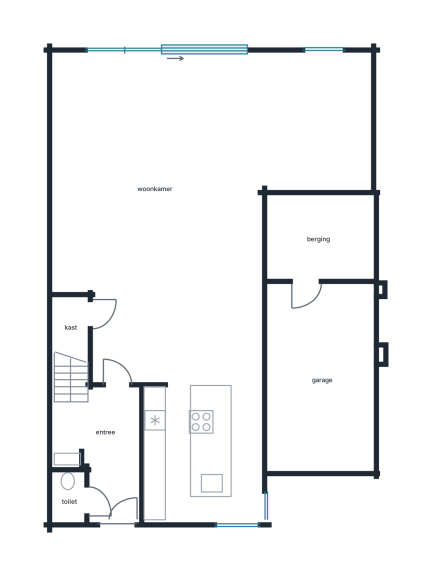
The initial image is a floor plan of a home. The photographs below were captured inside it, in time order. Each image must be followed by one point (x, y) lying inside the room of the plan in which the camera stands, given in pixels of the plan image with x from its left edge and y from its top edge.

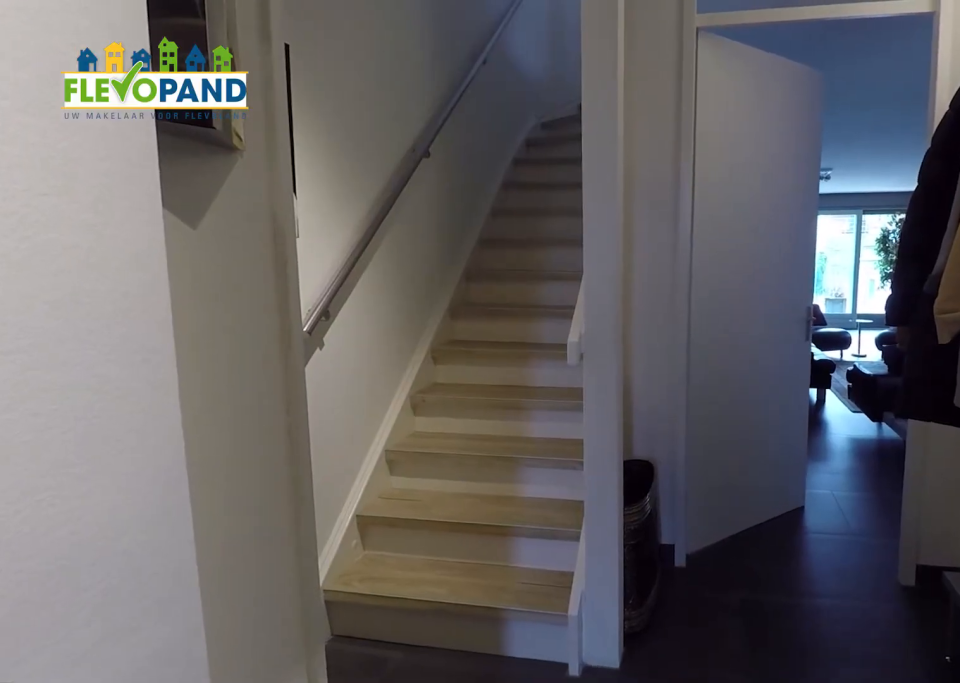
(106, 447)
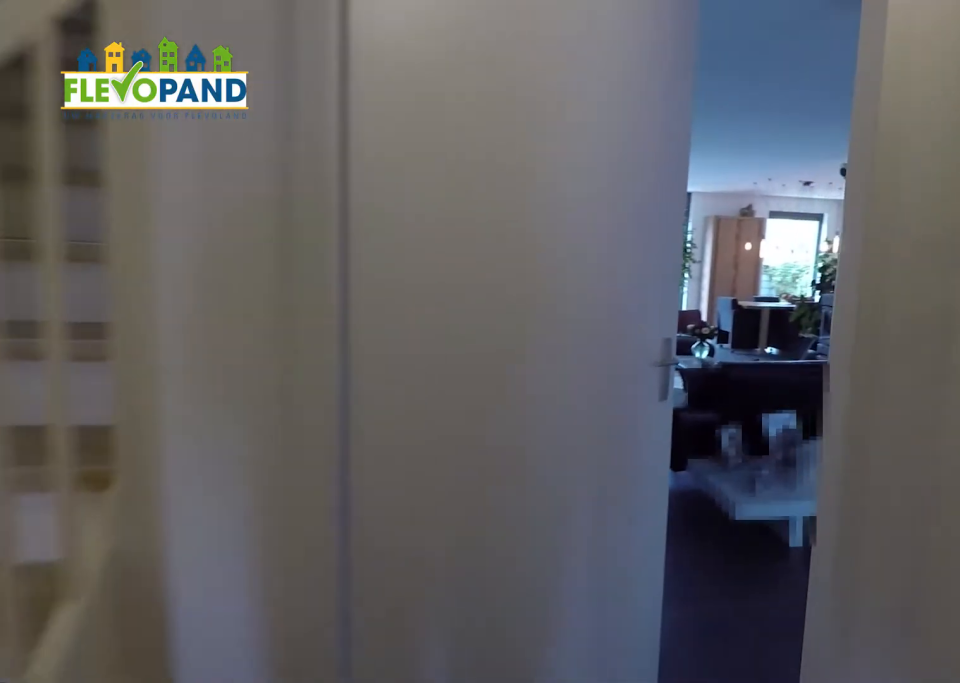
(106, 447)
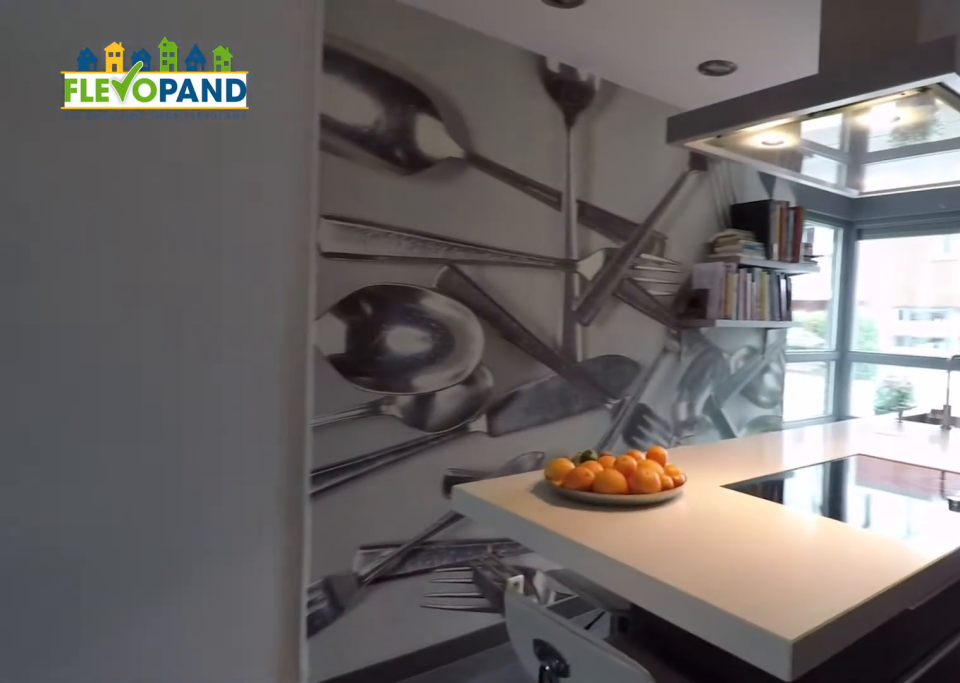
(190, 175)
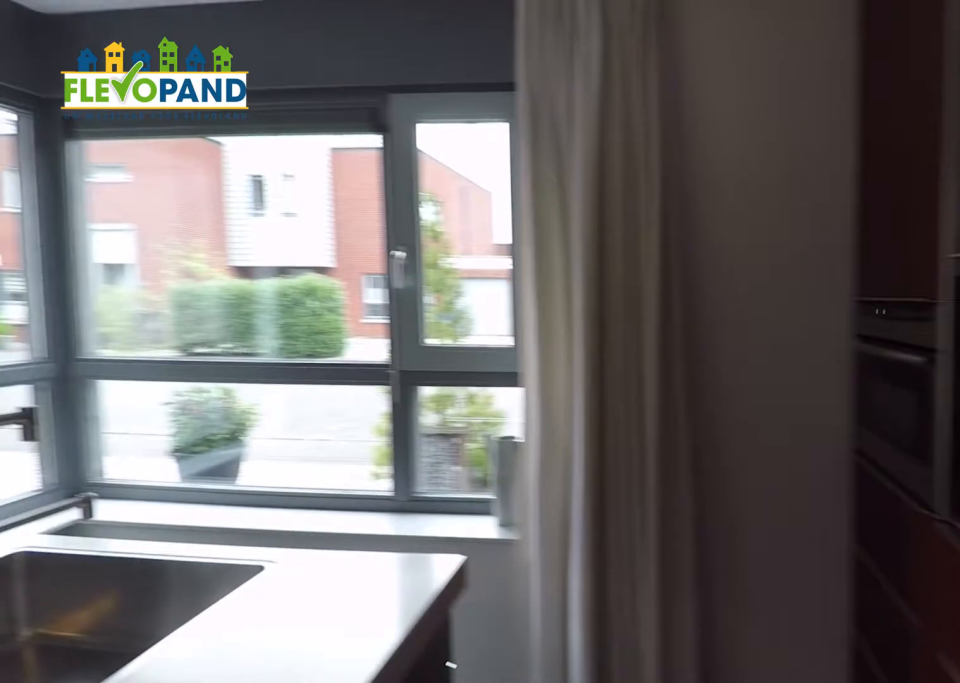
(202, 452)
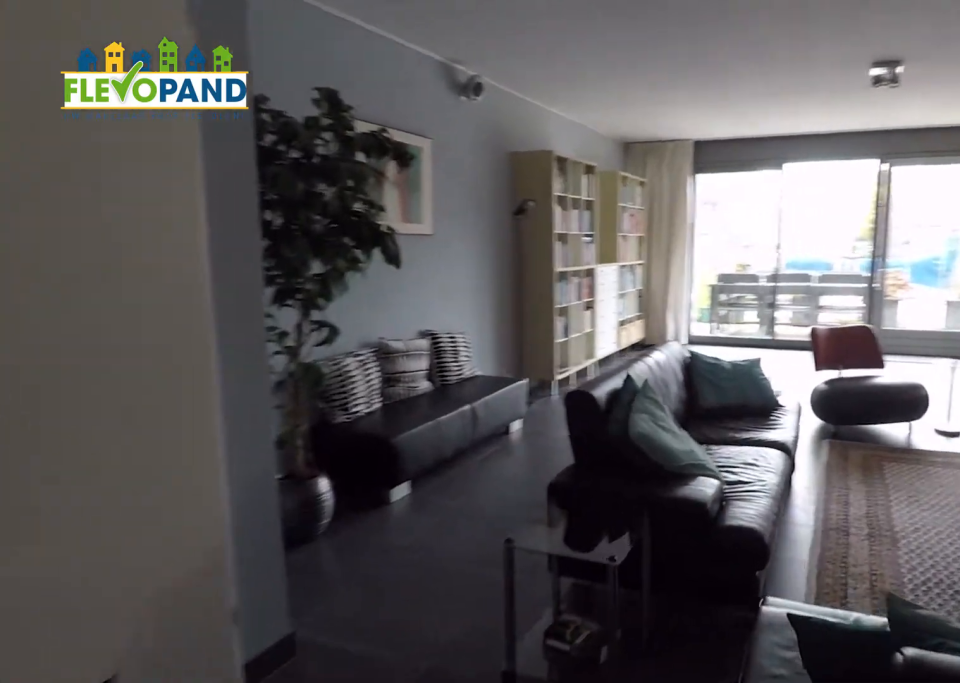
(190, 175)
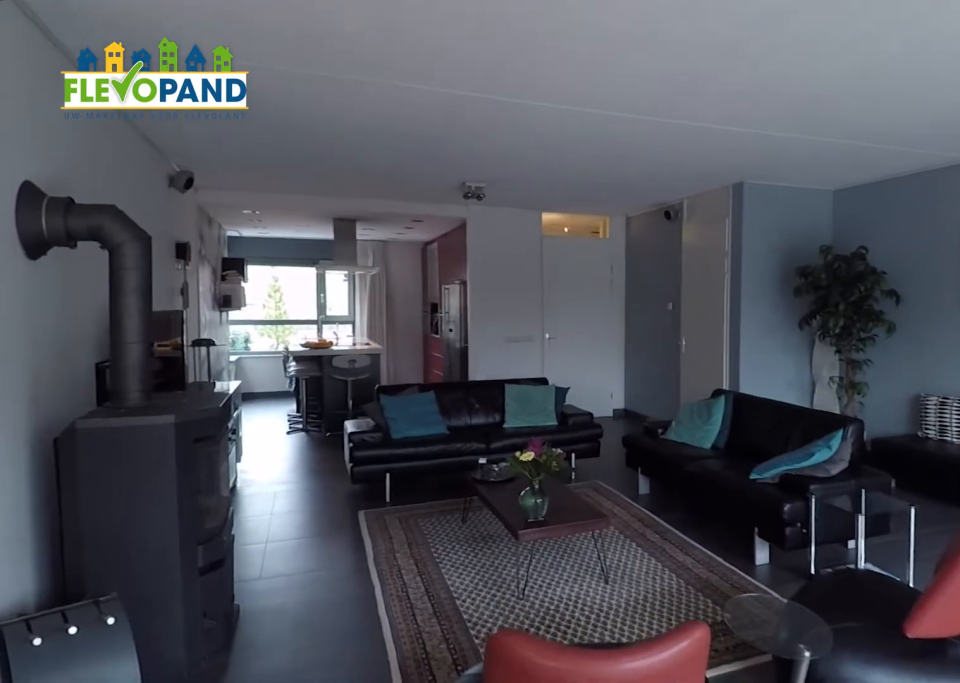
(190, 175)
